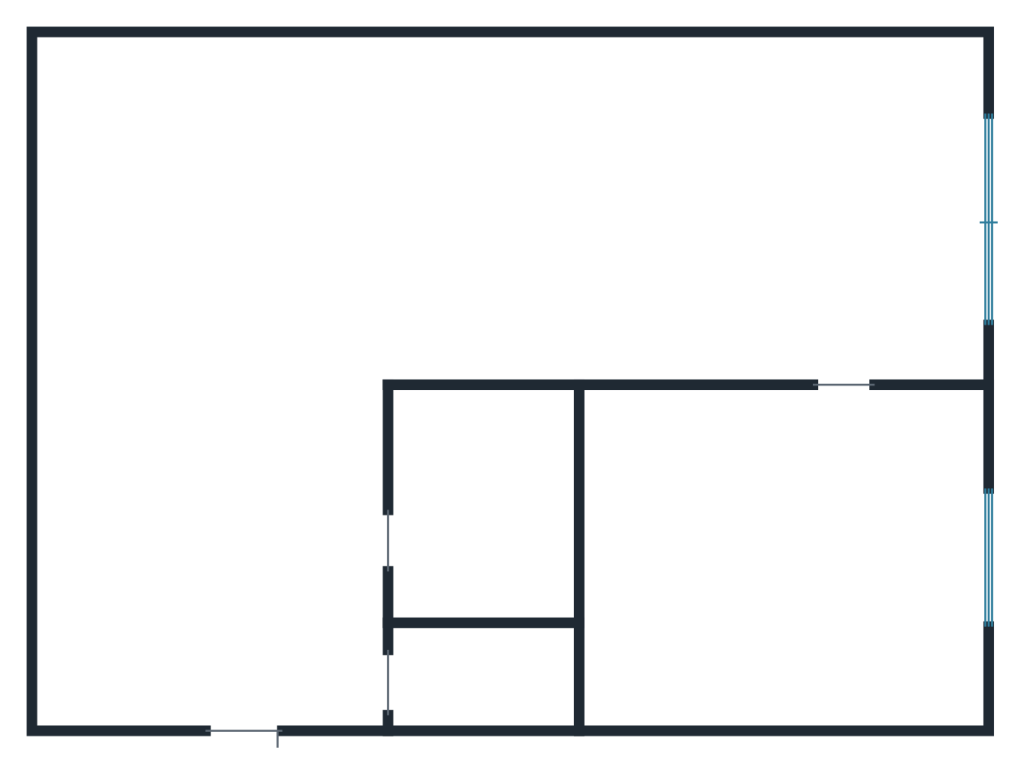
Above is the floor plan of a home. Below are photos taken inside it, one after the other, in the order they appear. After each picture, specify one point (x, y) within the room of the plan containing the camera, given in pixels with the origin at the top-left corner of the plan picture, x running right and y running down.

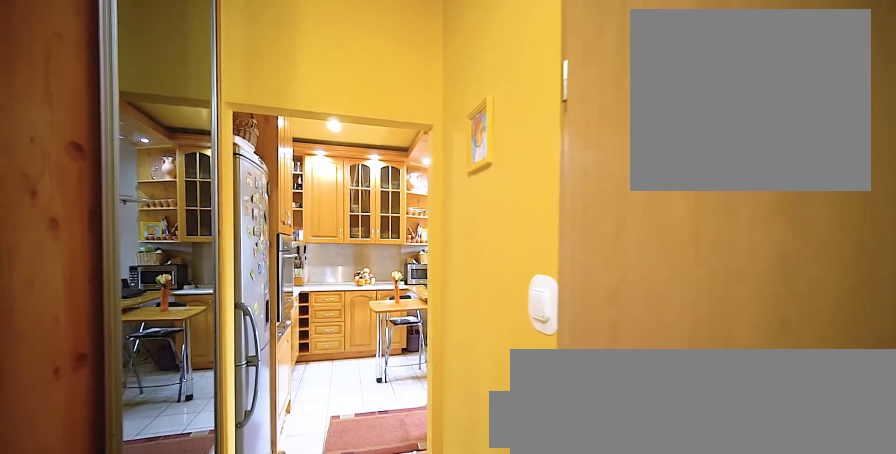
(218, 559)
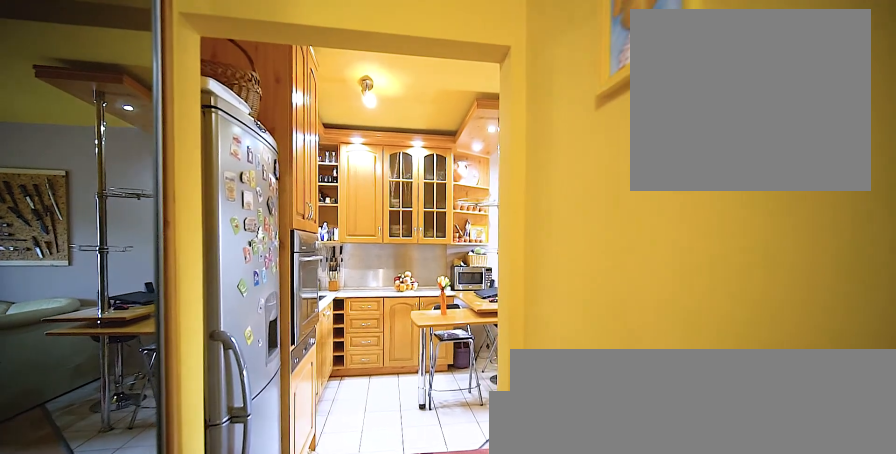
(221, 558)
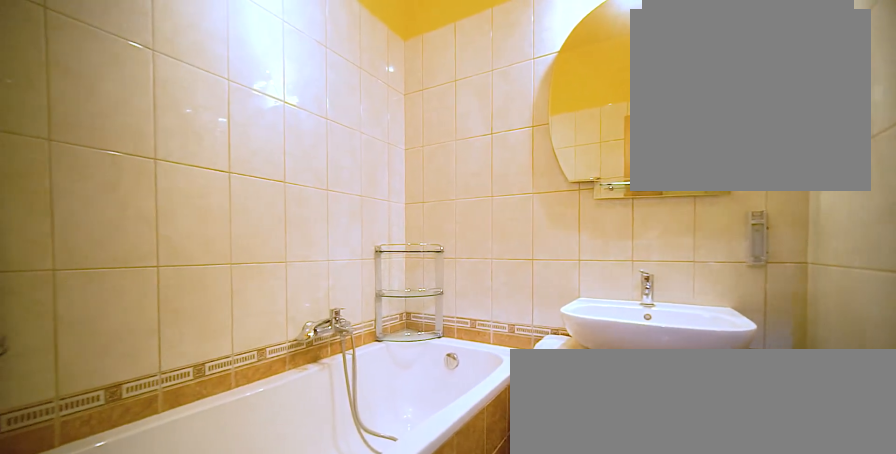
(478, 515)
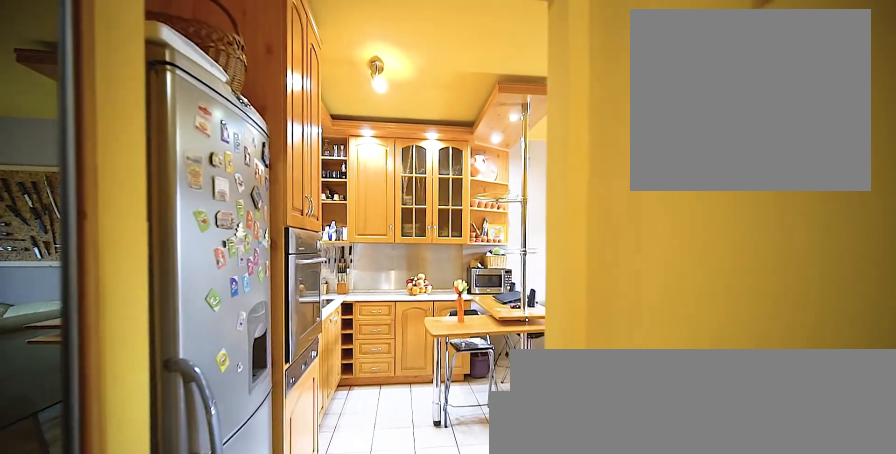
(218, 537)
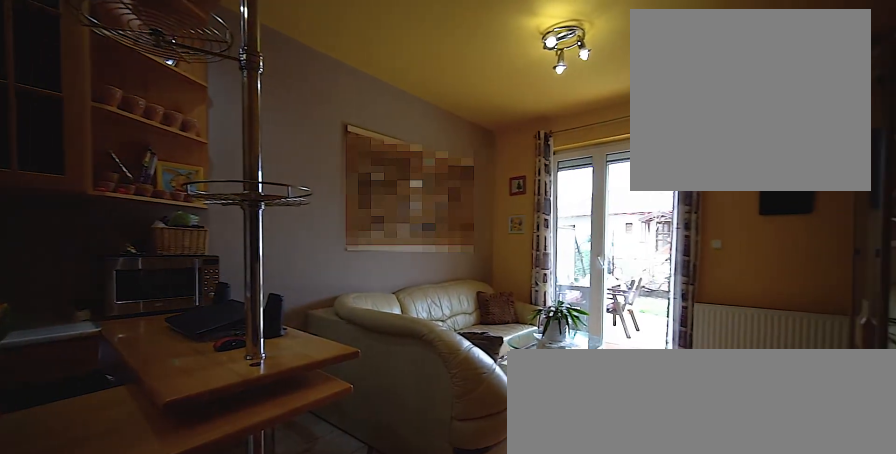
(454, 229)
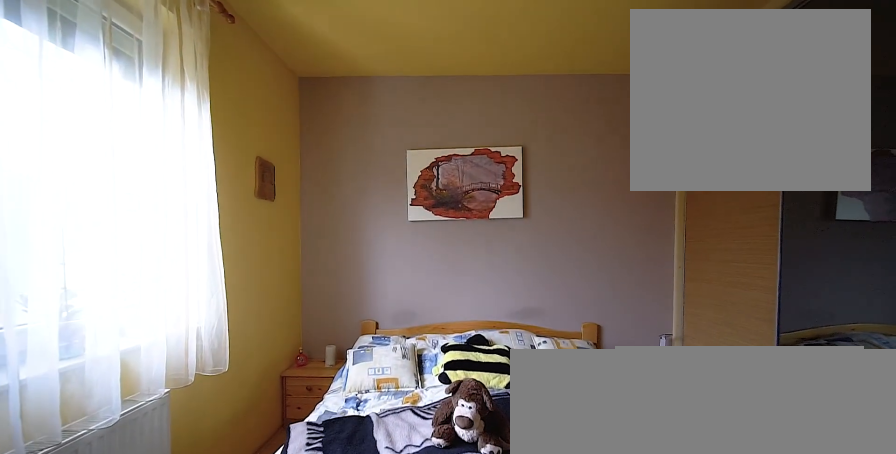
(778, 560)
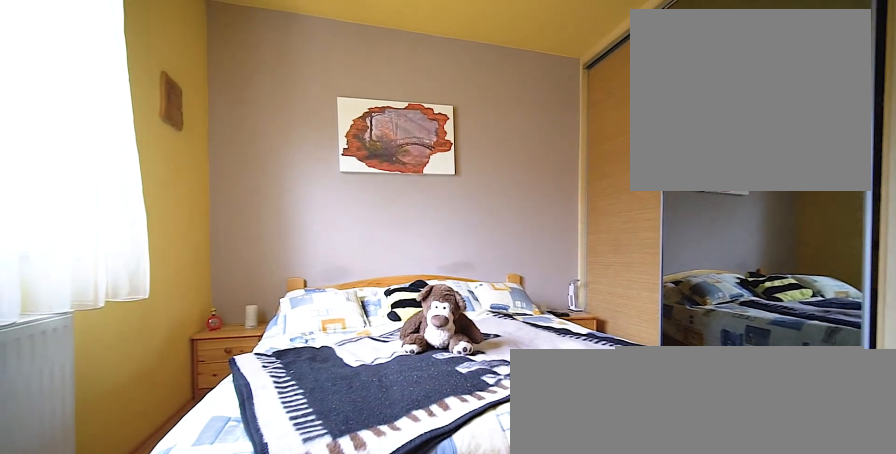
(778, 560)
